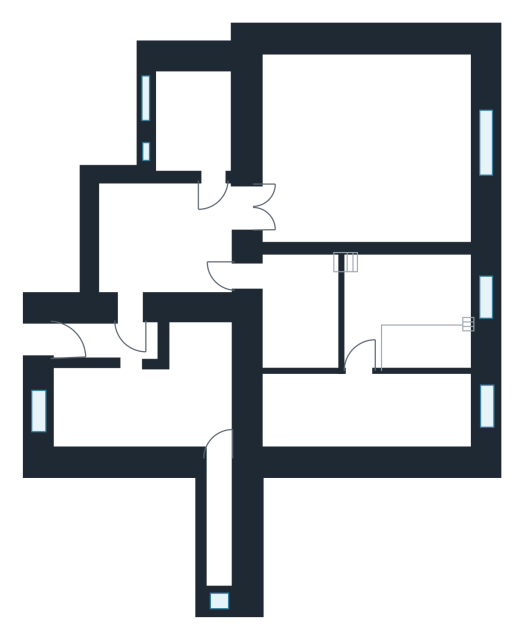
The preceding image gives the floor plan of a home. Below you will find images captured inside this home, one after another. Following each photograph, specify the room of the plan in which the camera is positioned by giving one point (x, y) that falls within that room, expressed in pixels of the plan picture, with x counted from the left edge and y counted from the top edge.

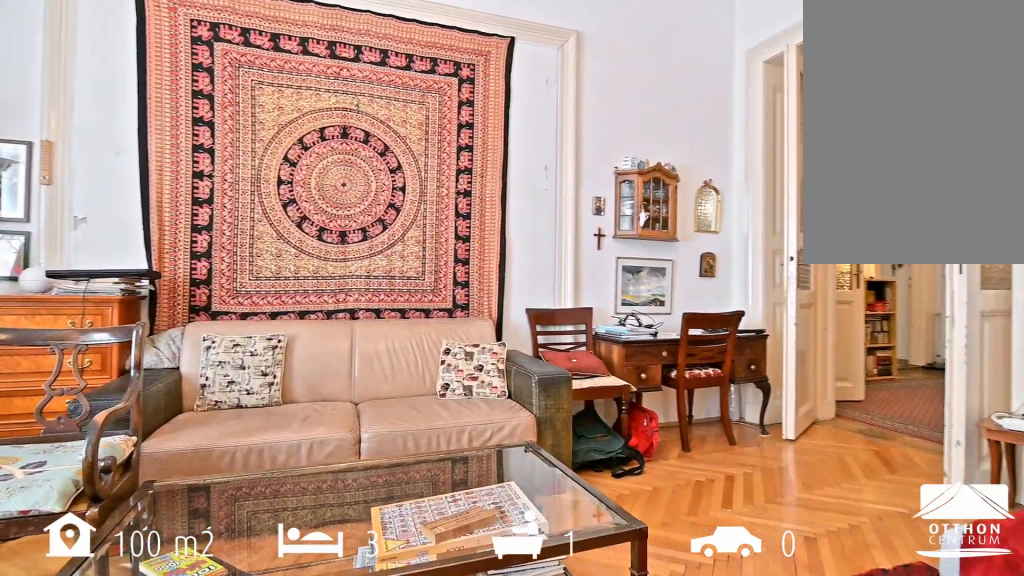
(374, 152)
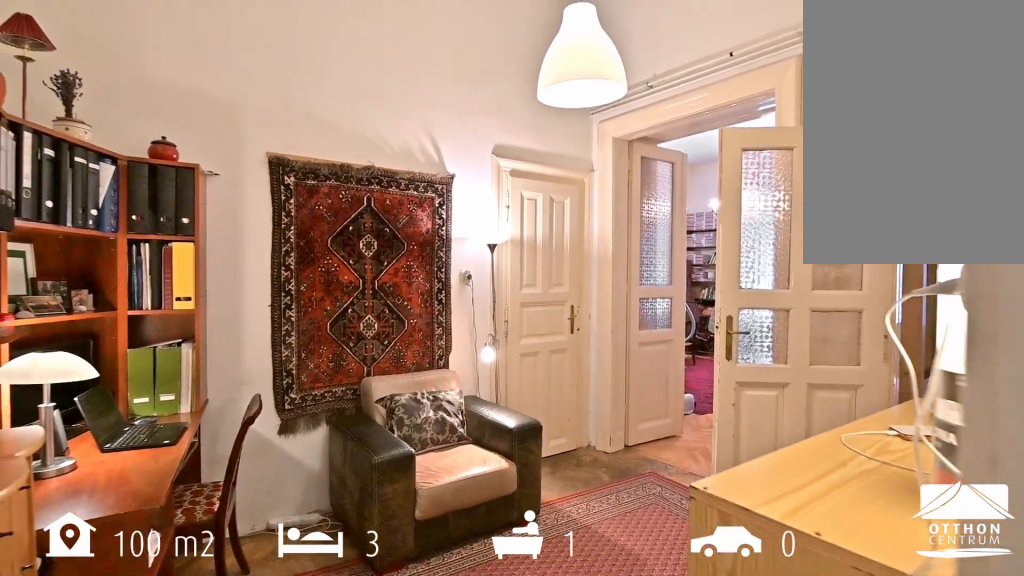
(167, 239)
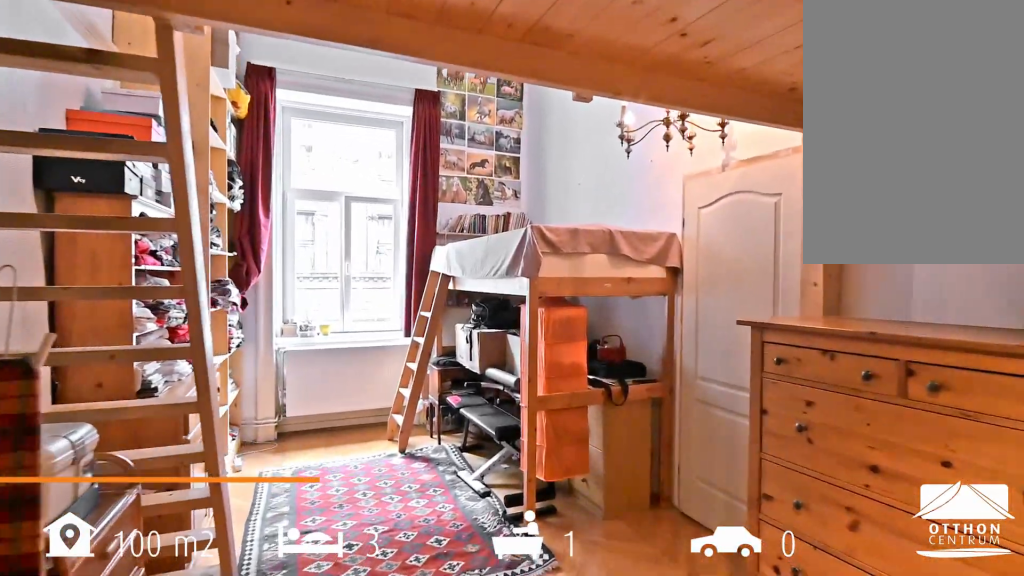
(352, 306)
